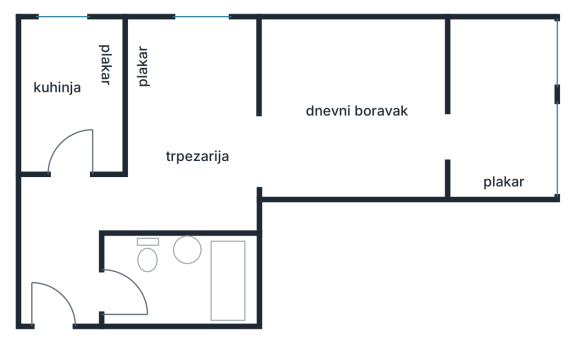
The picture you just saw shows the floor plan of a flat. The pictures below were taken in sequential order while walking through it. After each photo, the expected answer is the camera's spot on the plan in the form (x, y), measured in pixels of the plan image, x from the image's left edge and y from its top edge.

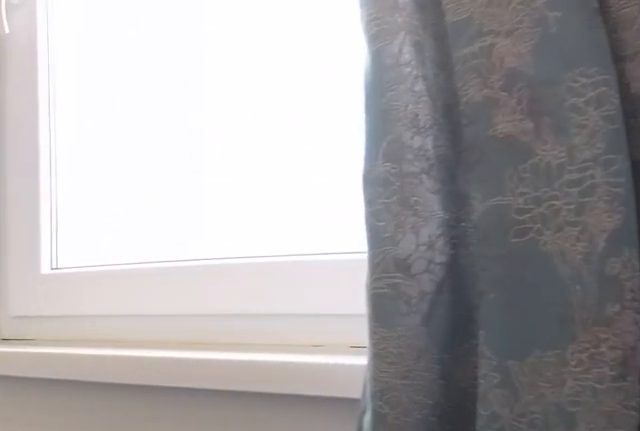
(507, 137)
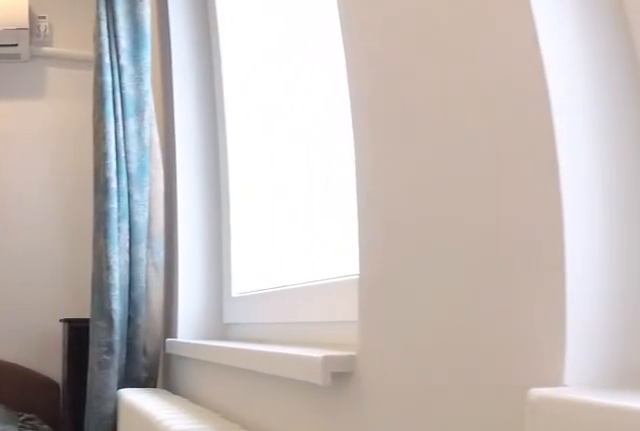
(516, 141)
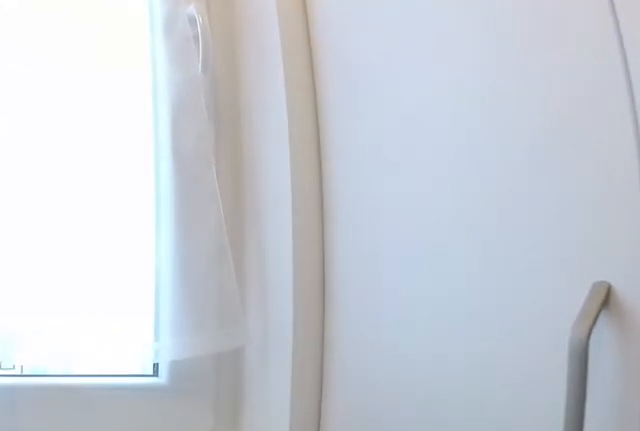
(72, 76)
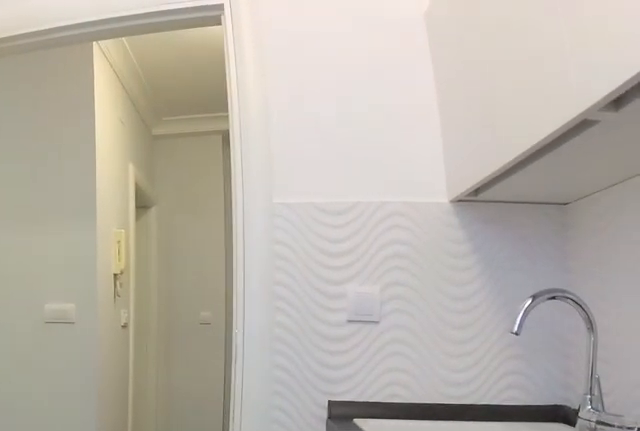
(72, 53)
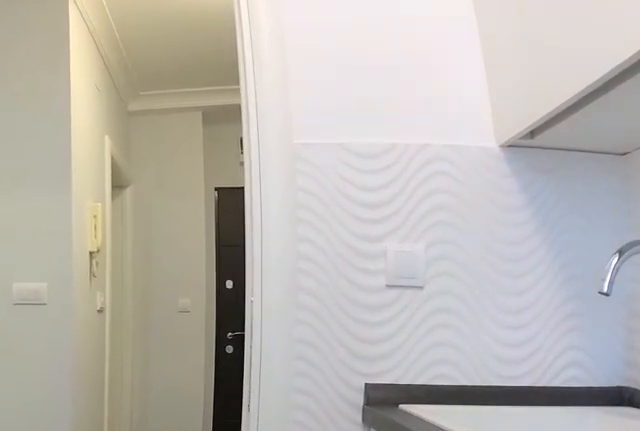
(72, 83)
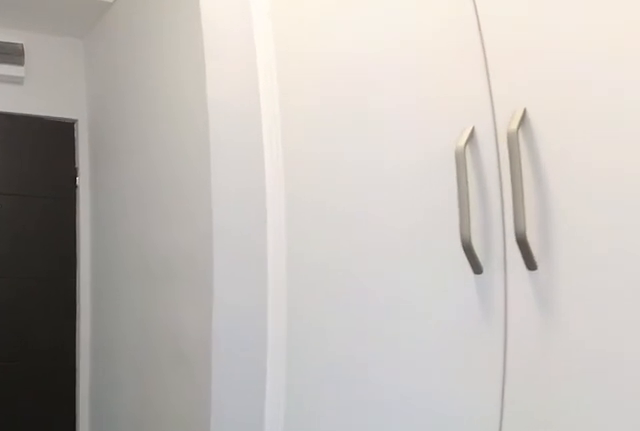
(72, 186)
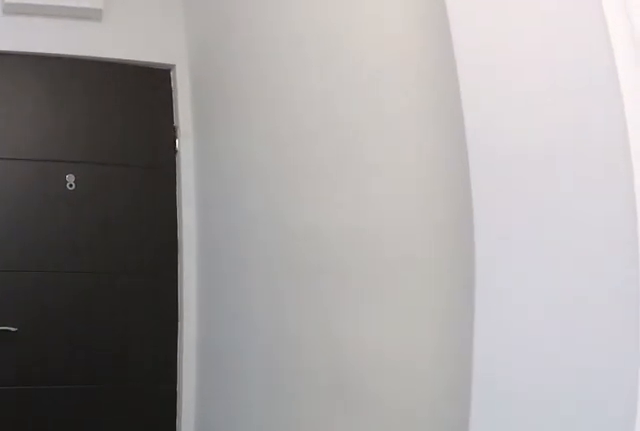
(71, 225)
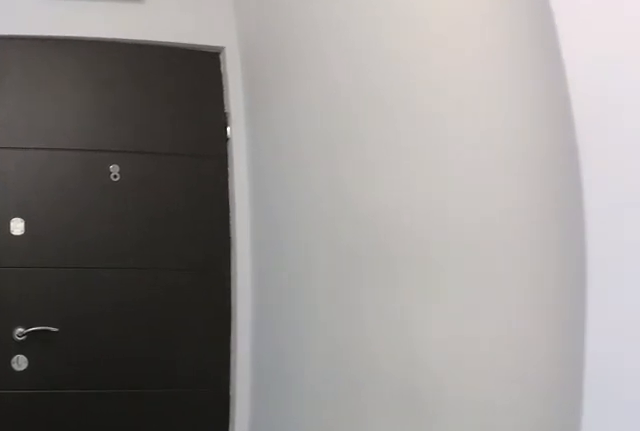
(71, 236)
